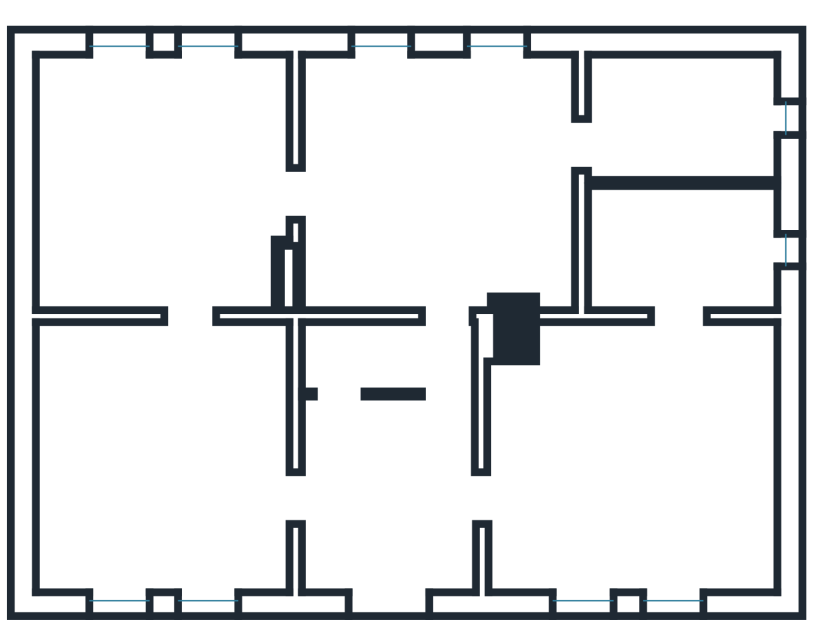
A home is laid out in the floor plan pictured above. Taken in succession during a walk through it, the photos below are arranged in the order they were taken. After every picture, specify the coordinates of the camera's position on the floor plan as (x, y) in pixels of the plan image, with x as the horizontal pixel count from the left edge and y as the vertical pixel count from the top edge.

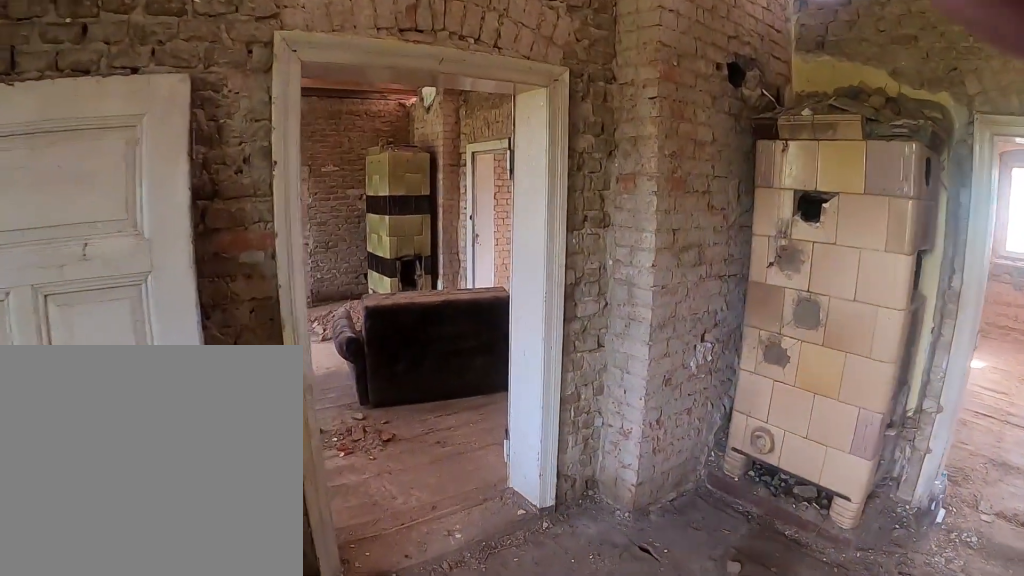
(228, 173)
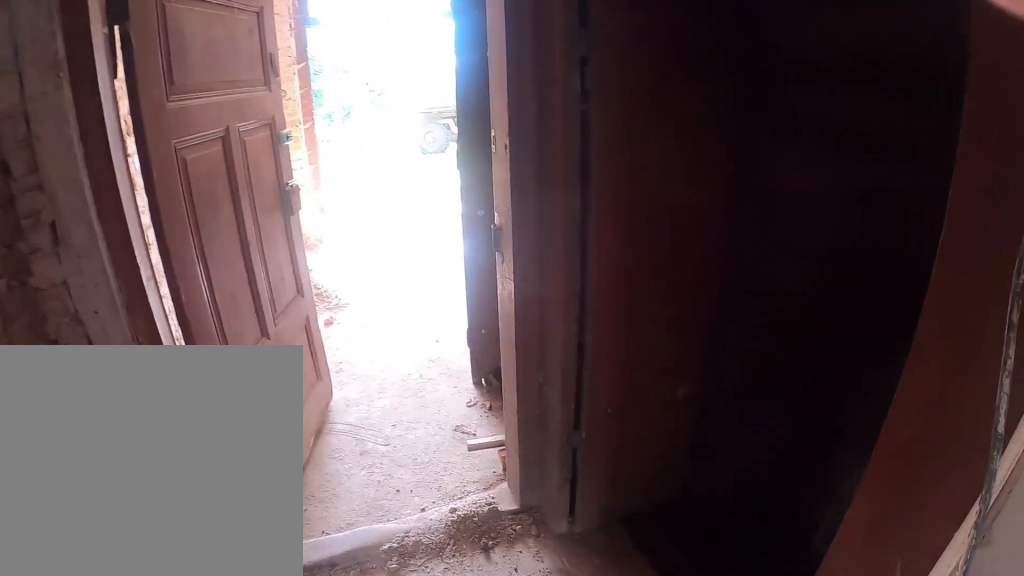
(448, 310)
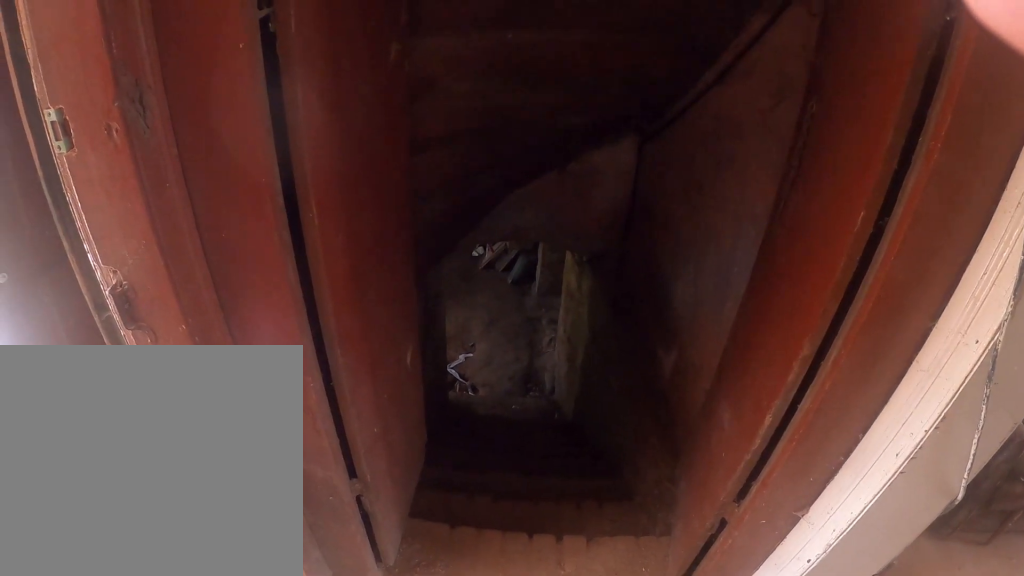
(443, 387)
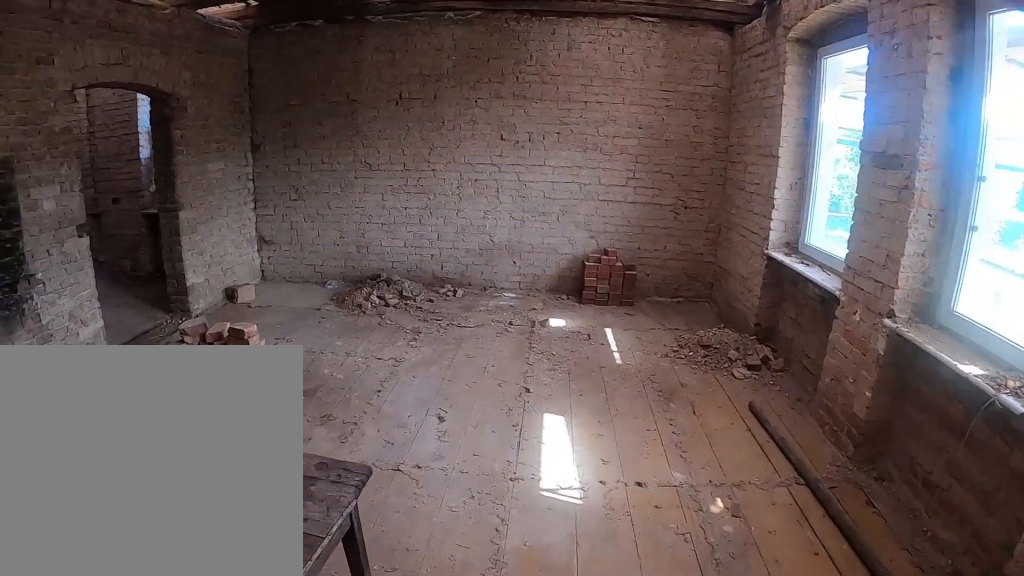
(484, 479)
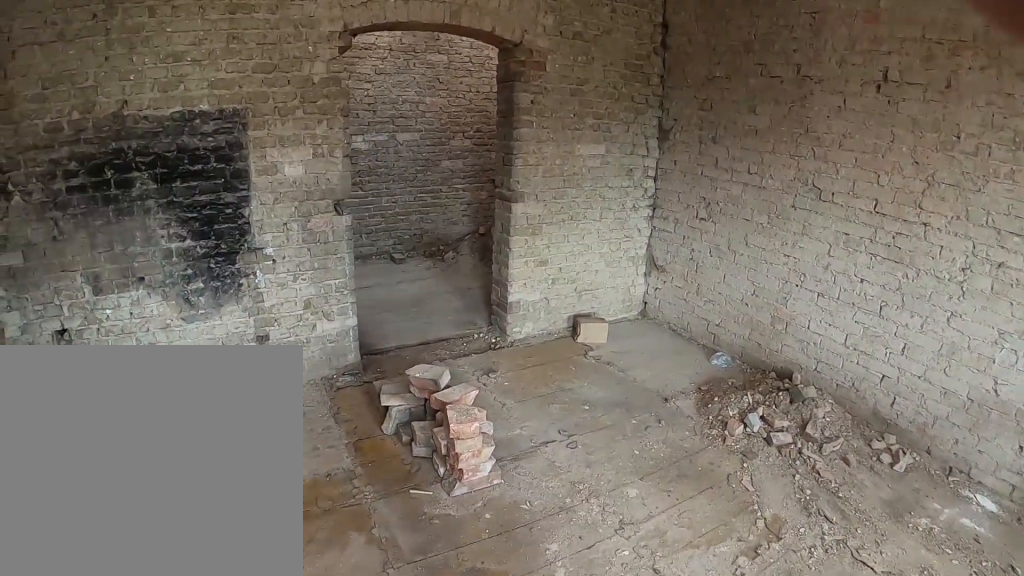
(563, 437)
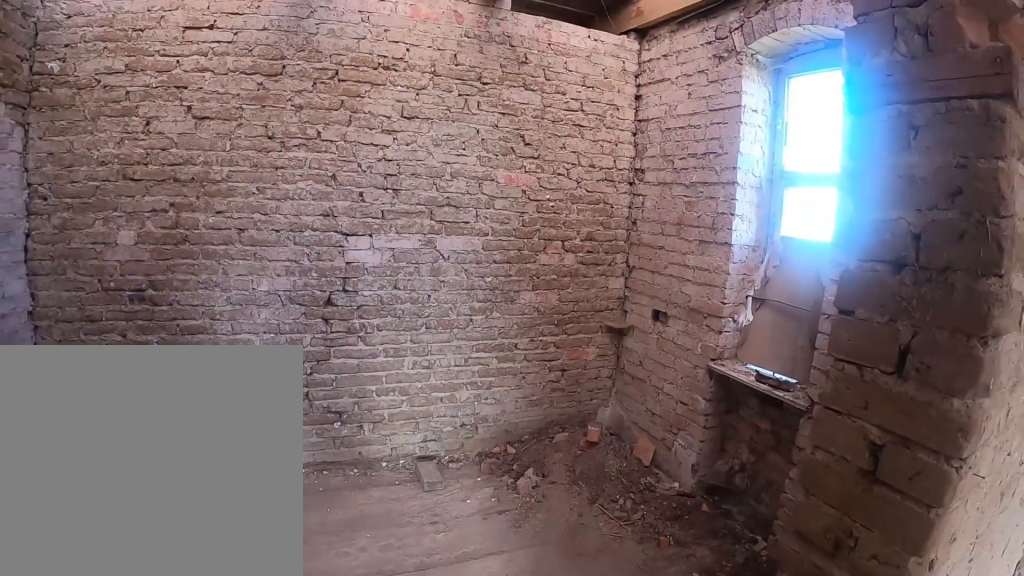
(633, 413)
